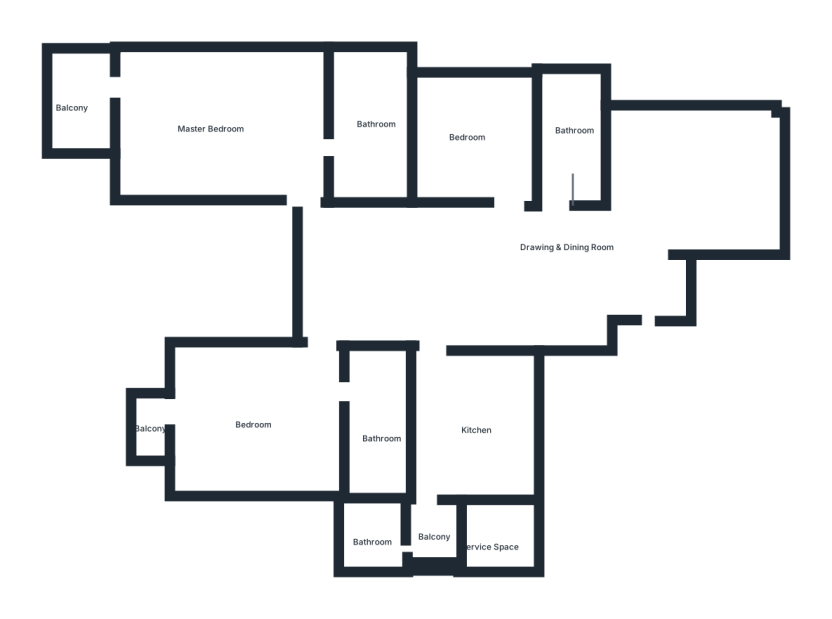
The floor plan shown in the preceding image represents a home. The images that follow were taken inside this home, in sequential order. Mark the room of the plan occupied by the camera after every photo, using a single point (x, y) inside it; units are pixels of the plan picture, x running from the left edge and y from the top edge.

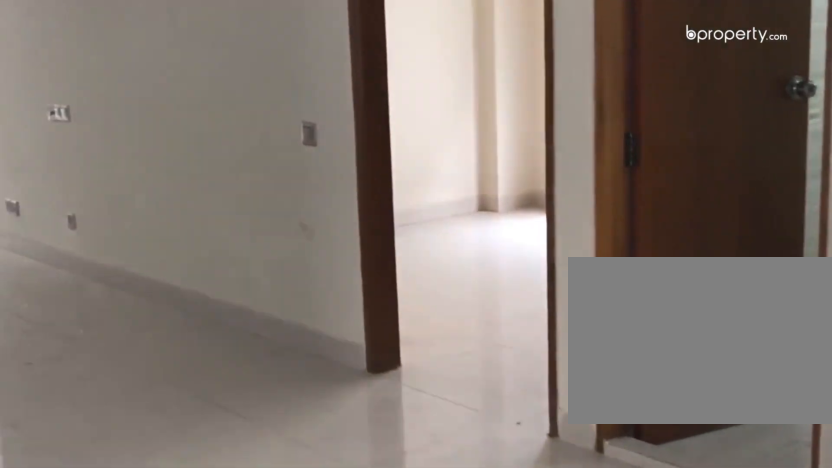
(552, 271)
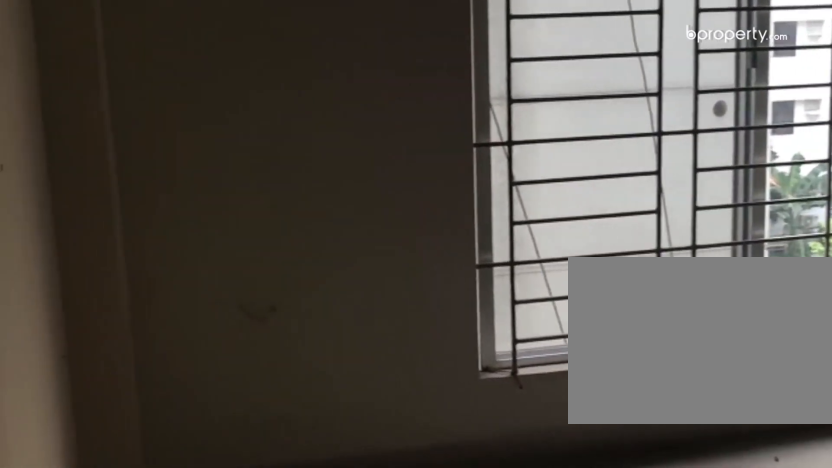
(686, 183)
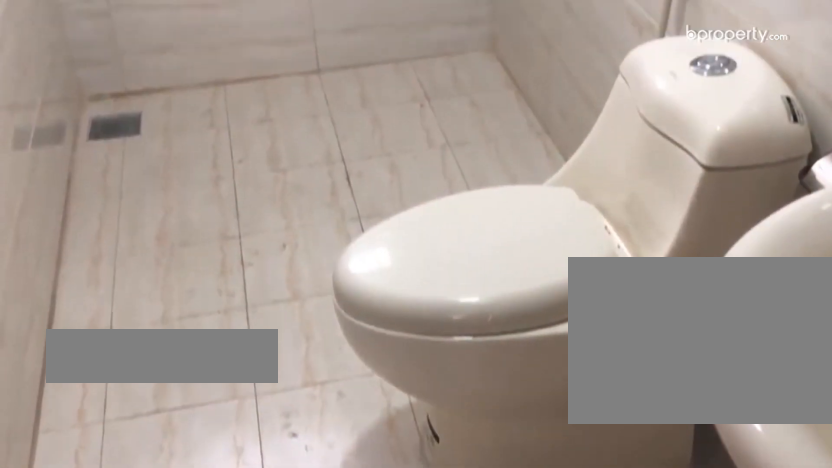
(566, 155)
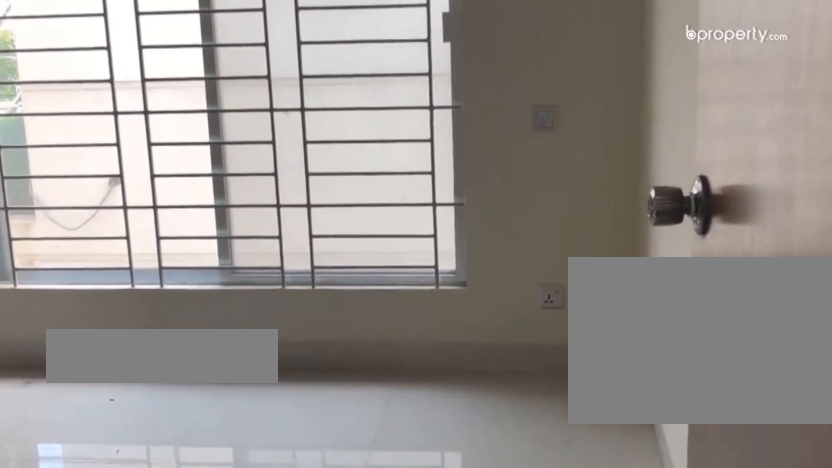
(485, 143)
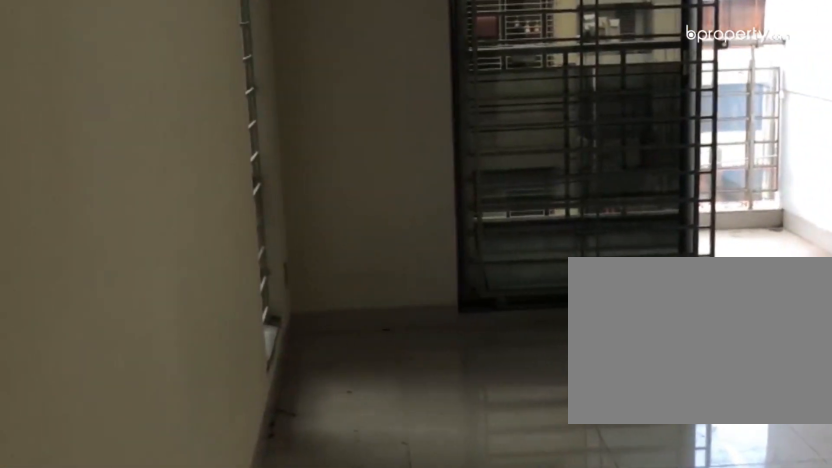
(230, 128)
